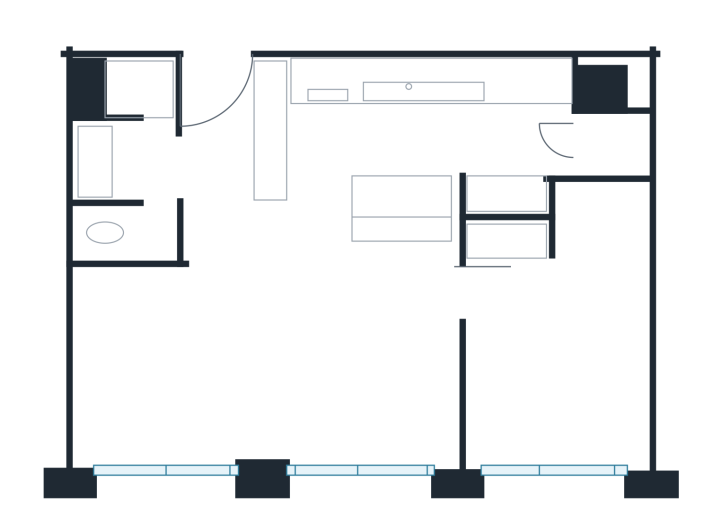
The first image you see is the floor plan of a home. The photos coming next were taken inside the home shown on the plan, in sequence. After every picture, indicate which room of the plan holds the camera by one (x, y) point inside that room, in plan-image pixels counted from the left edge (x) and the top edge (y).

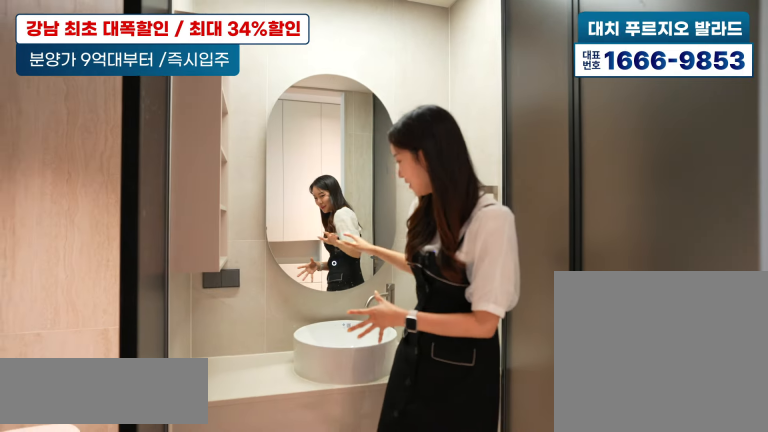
(140, 147)
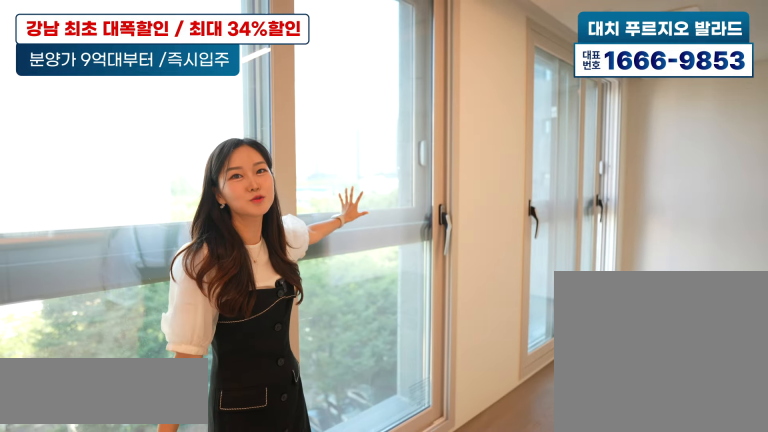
(238, 339)
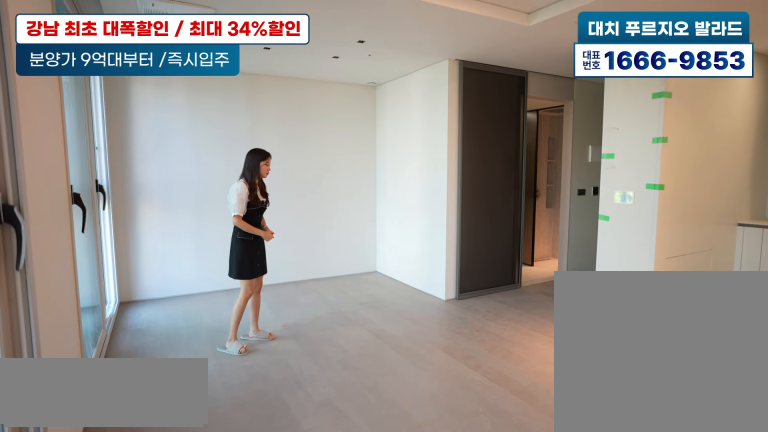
(238, 339)
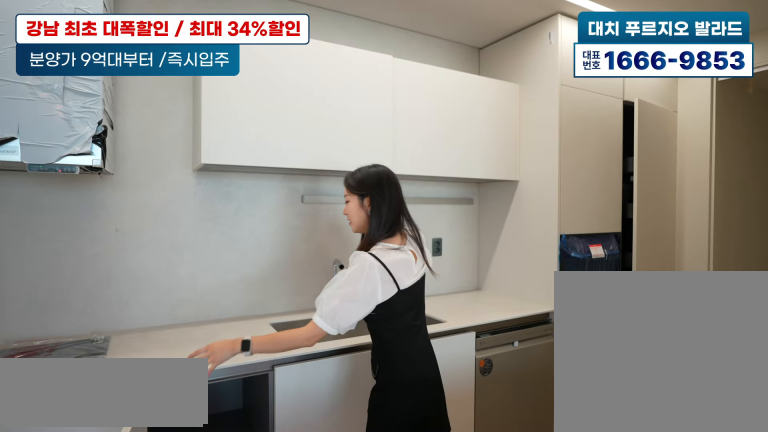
(446, 128)
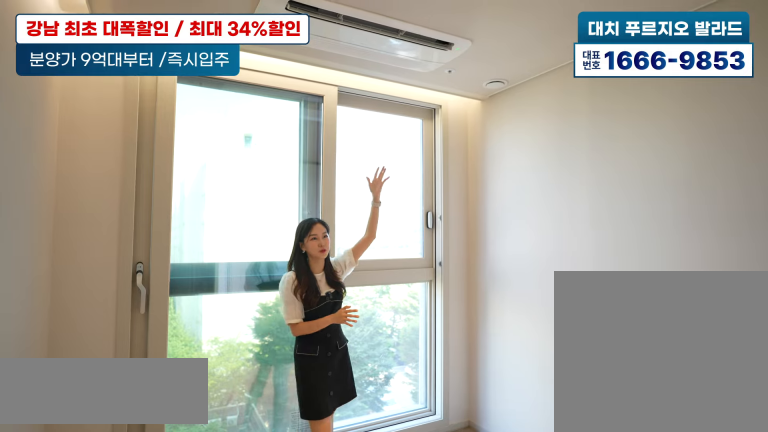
(549, 355)
